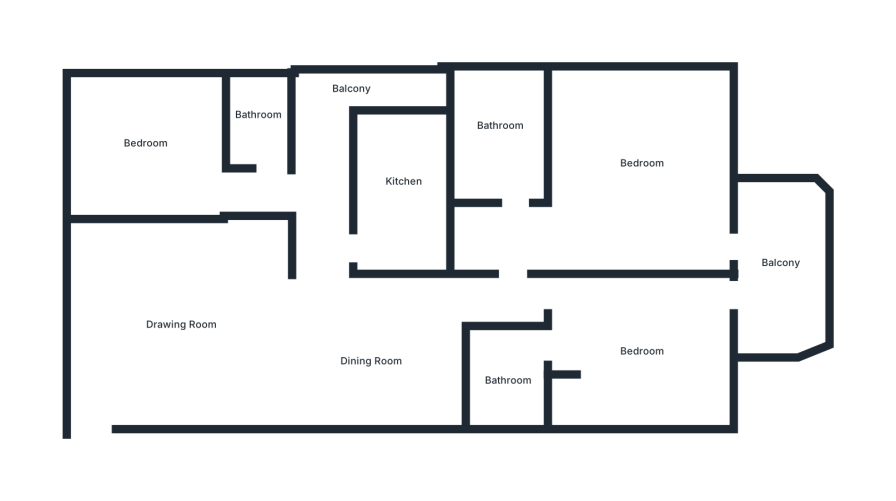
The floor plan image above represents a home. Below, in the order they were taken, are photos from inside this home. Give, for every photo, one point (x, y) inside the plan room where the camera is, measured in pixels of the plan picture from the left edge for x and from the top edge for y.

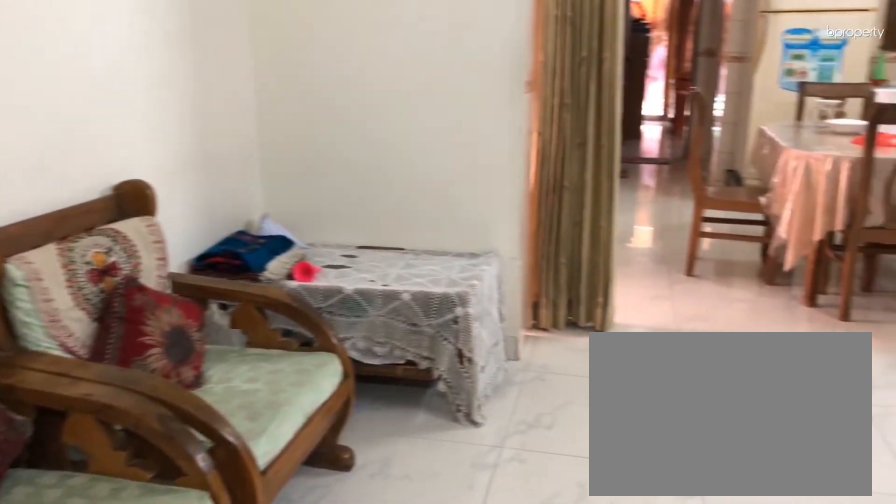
(183, 320)
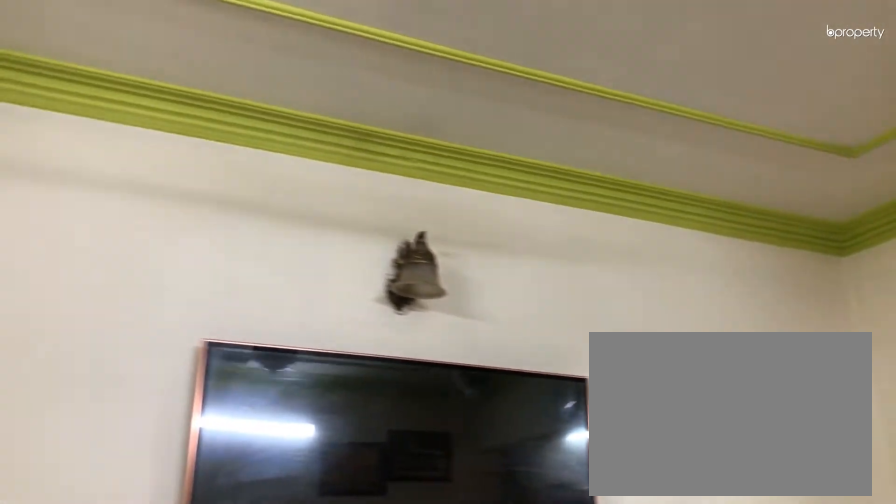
(183, 320)
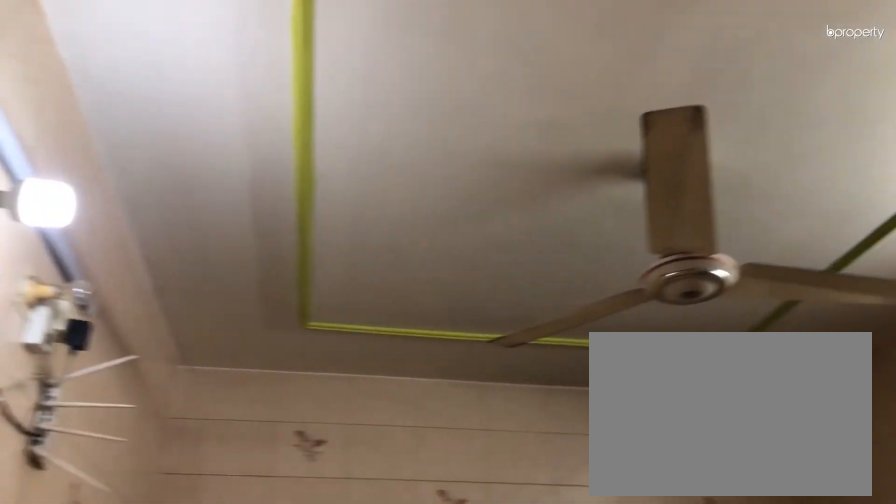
(376, 357)
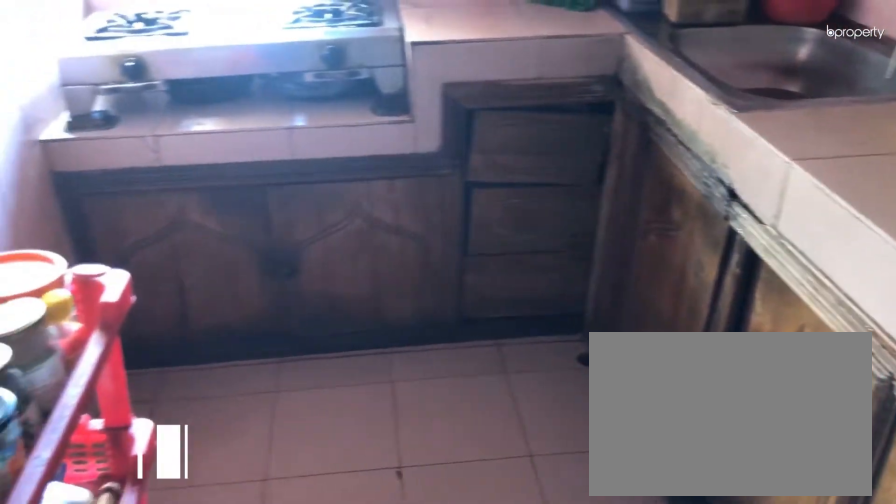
(400, 184)
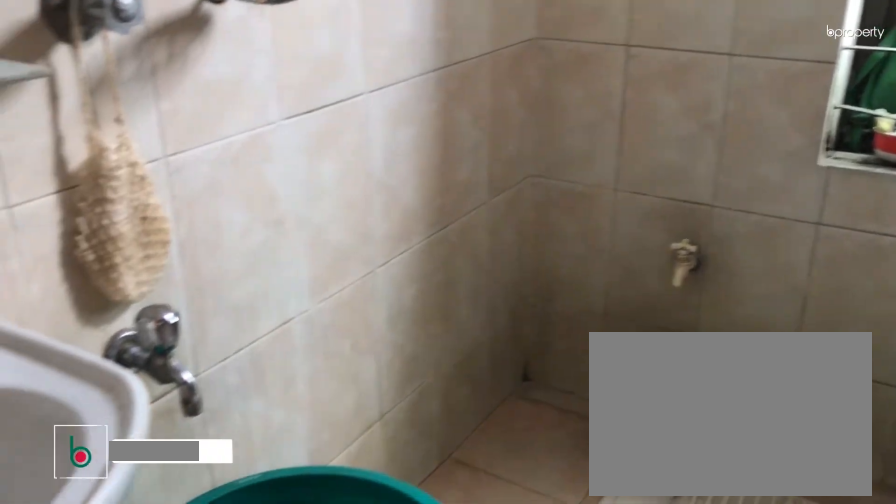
(256, 120)
